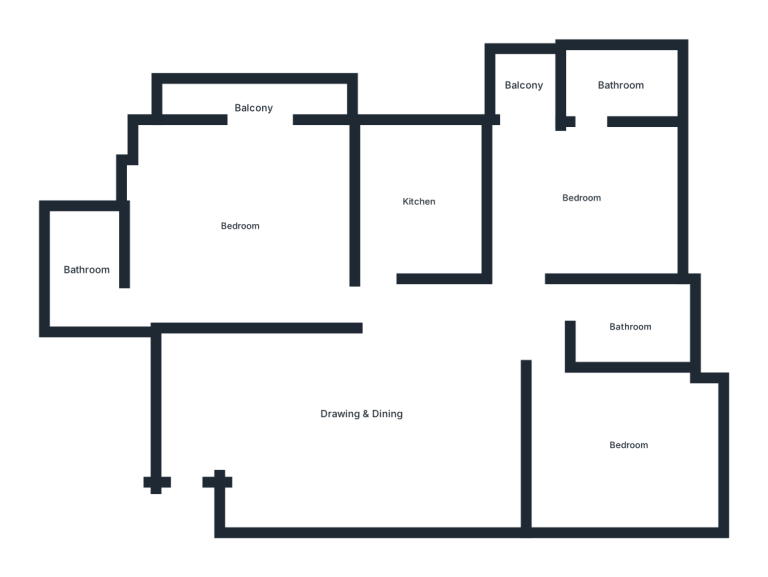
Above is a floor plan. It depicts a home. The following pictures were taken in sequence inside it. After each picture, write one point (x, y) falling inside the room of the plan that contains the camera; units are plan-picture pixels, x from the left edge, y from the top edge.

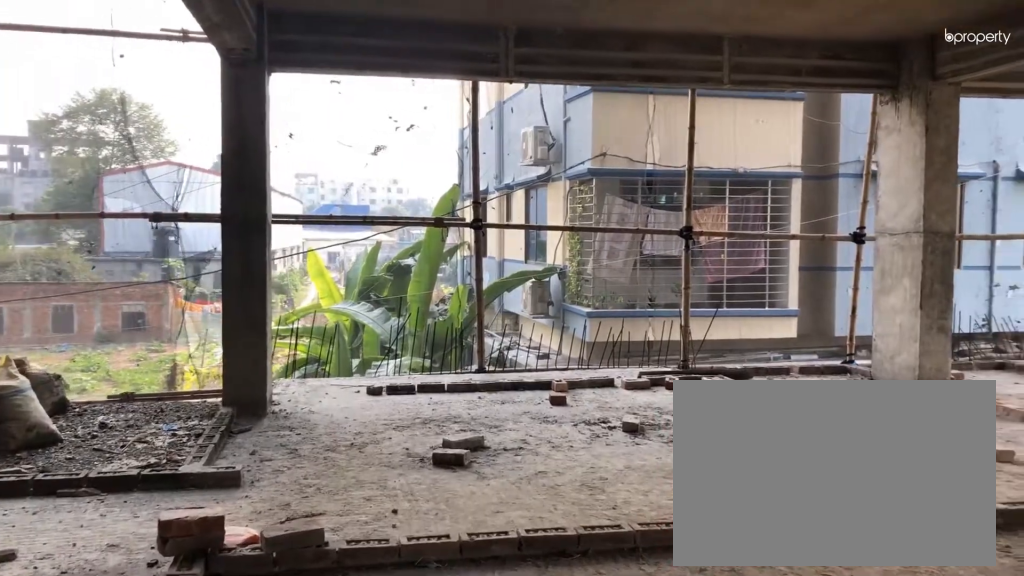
(189, 486)
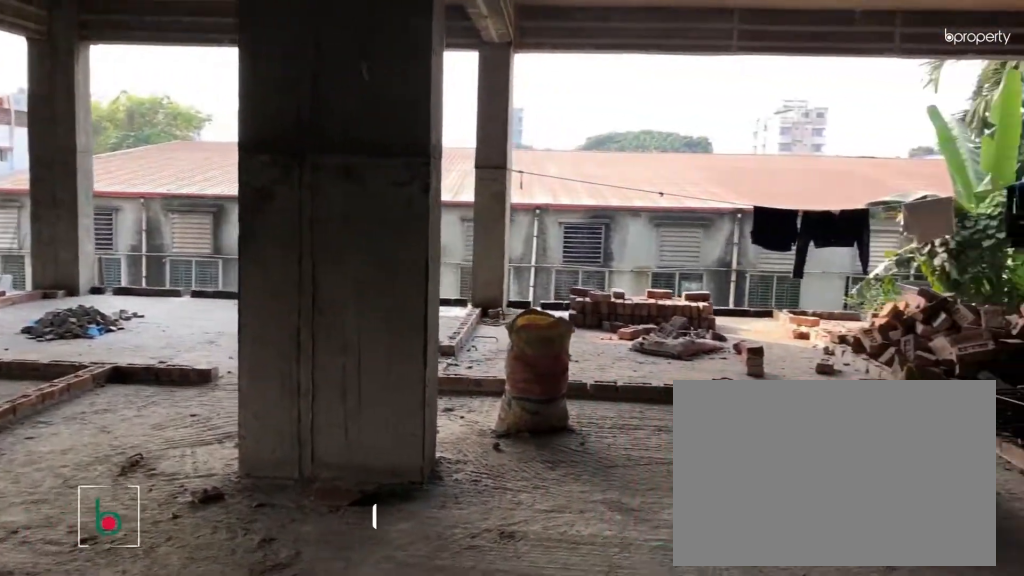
(361, 417)
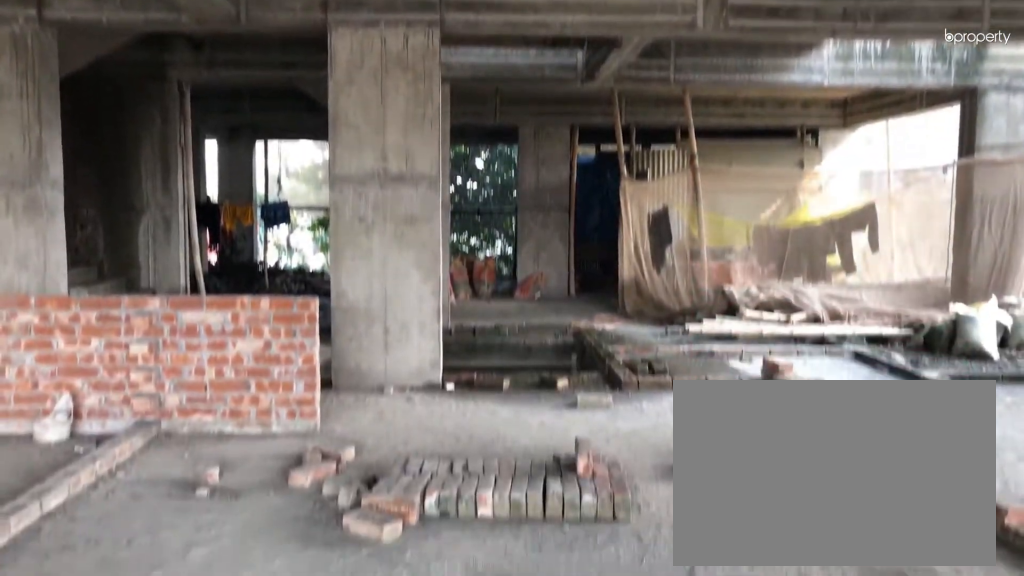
(361, 417)
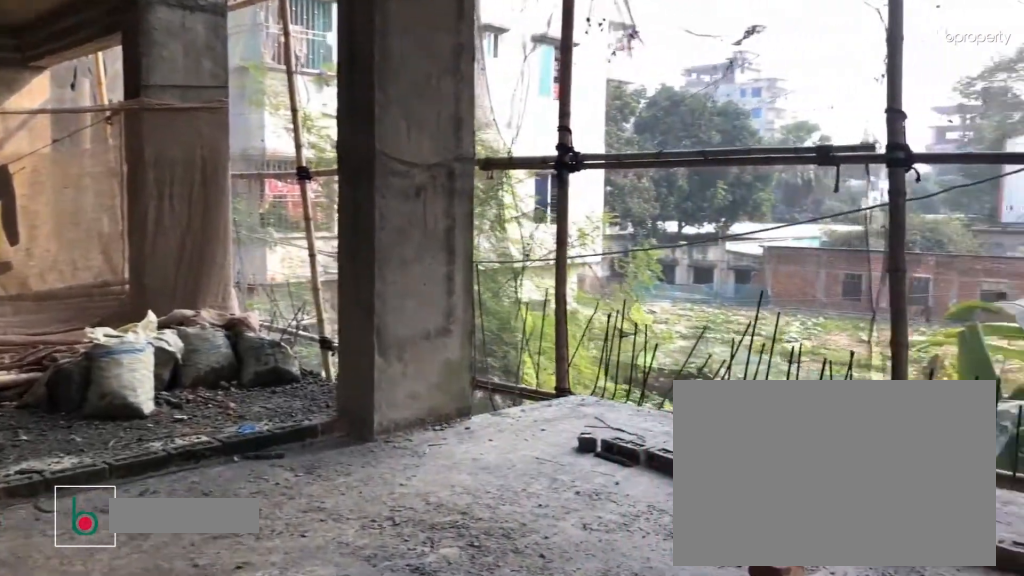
(238, 225)
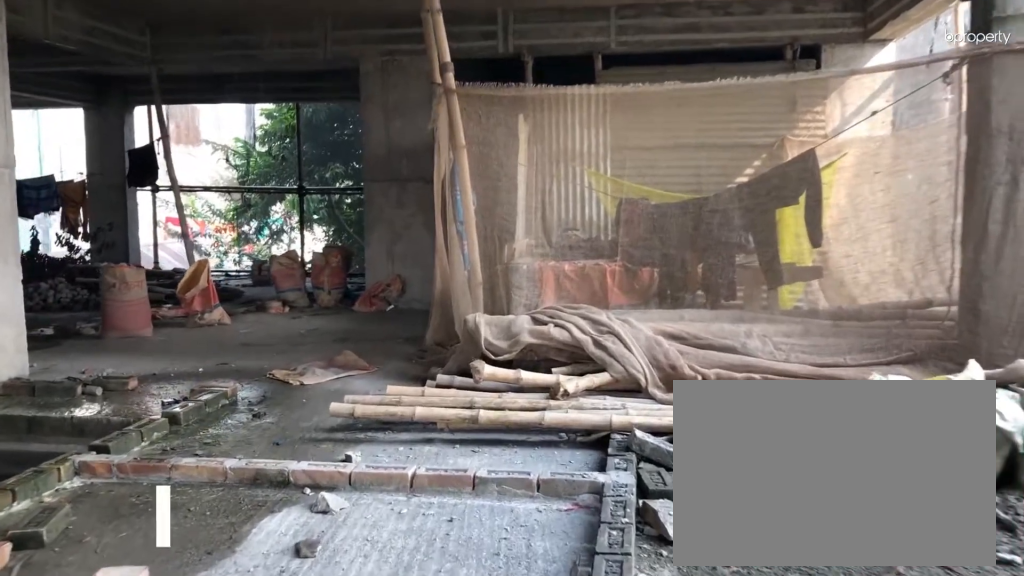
(85, 268)
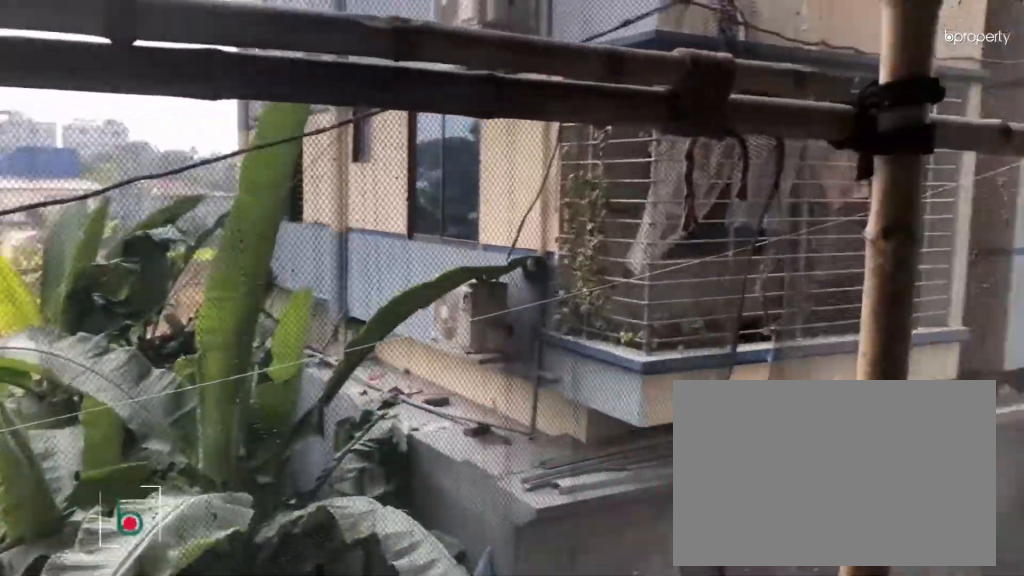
(254, 108)
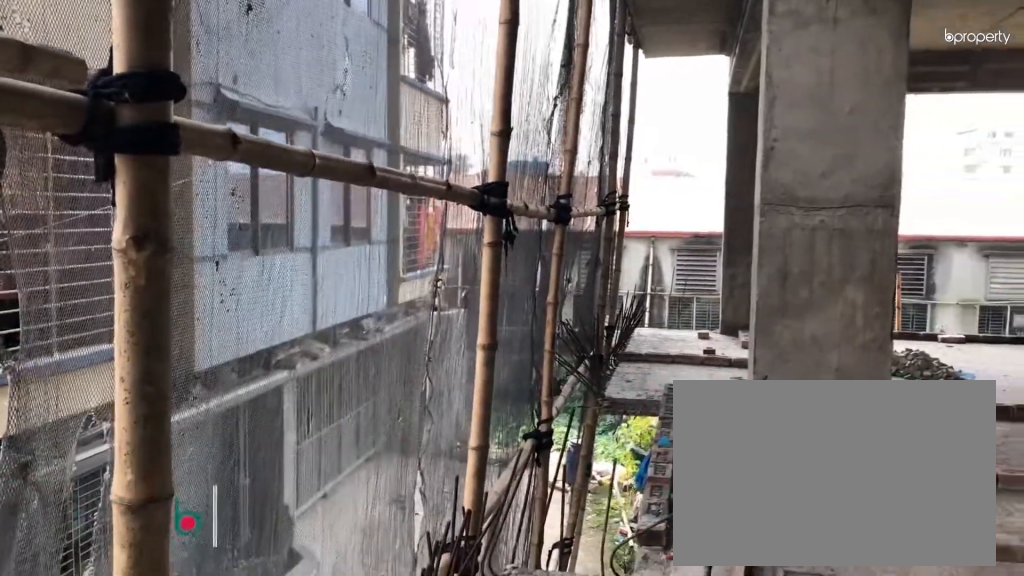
(254, 108)
